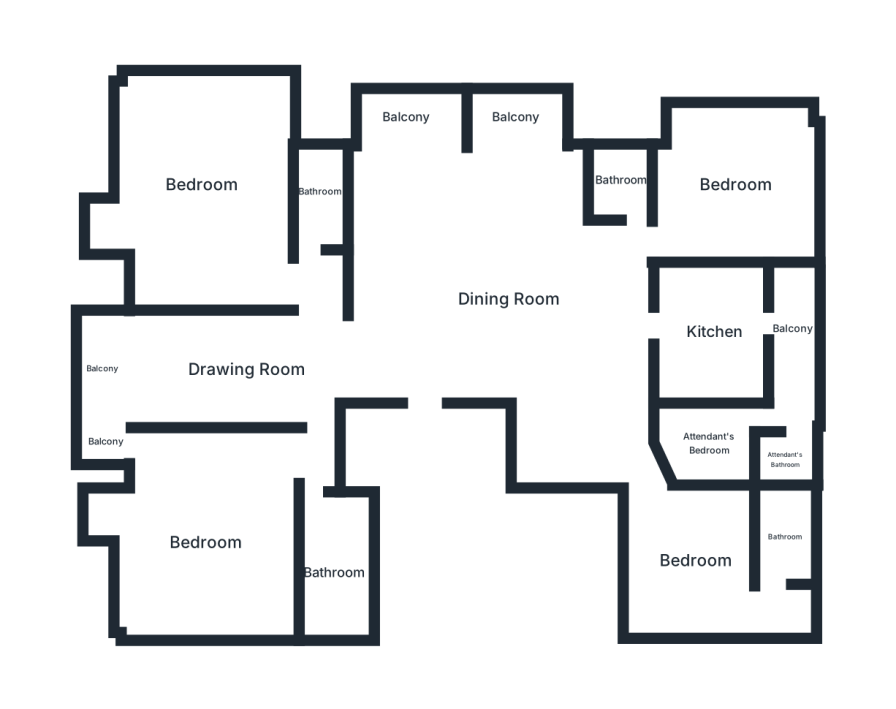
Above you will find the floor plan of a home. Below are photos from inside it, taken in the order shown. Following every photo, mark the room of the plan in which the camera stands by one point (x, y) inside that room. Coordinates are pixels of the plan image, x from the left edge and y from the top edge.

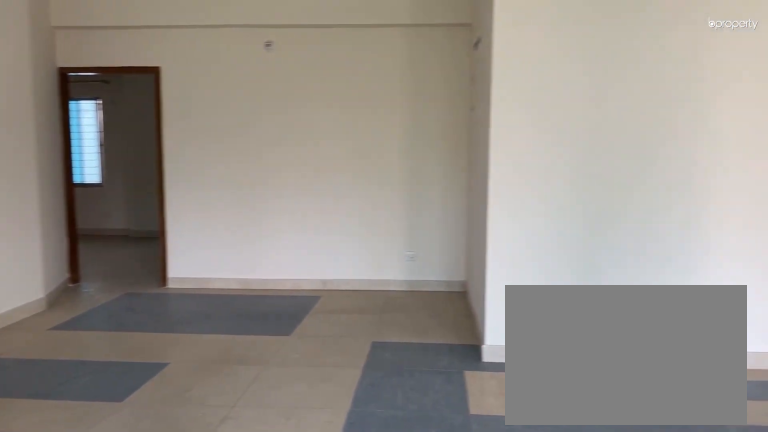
(509, 298)
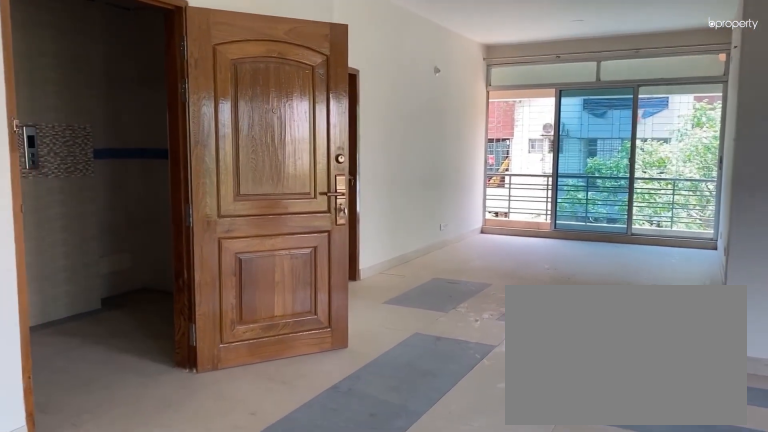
(509, 298)
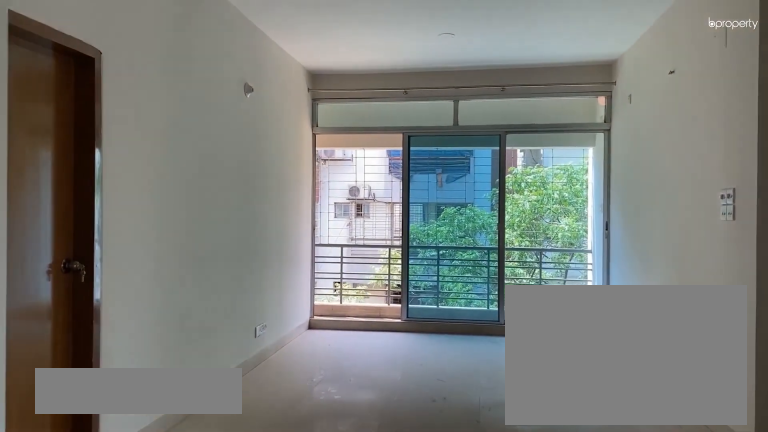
(243, 368)
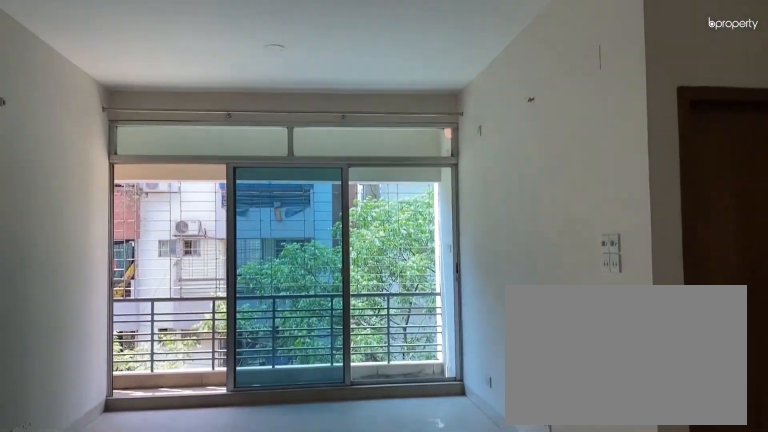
(243, 368)
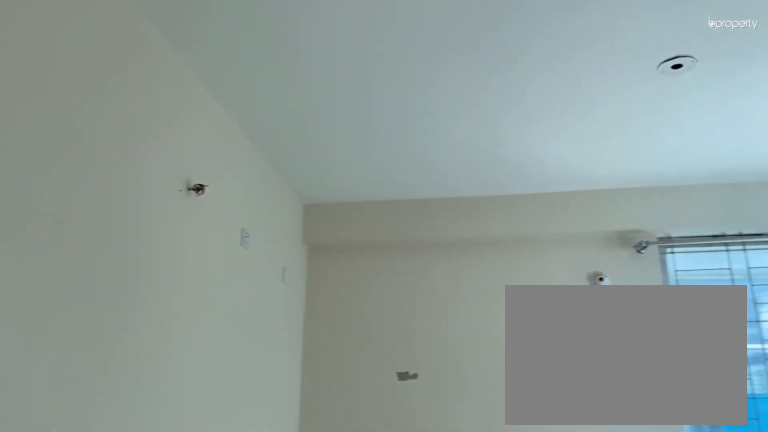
(205, 539)
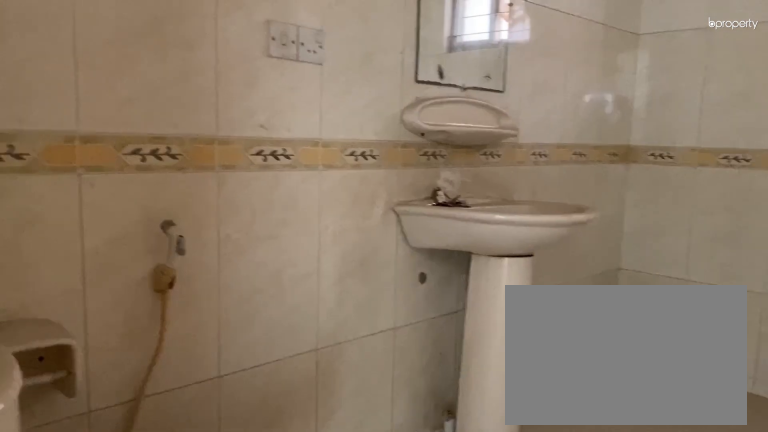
(333, 573)
